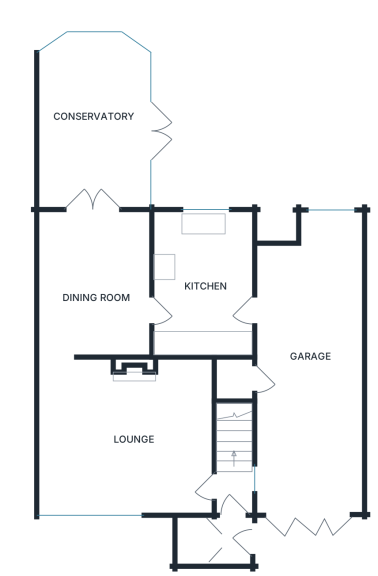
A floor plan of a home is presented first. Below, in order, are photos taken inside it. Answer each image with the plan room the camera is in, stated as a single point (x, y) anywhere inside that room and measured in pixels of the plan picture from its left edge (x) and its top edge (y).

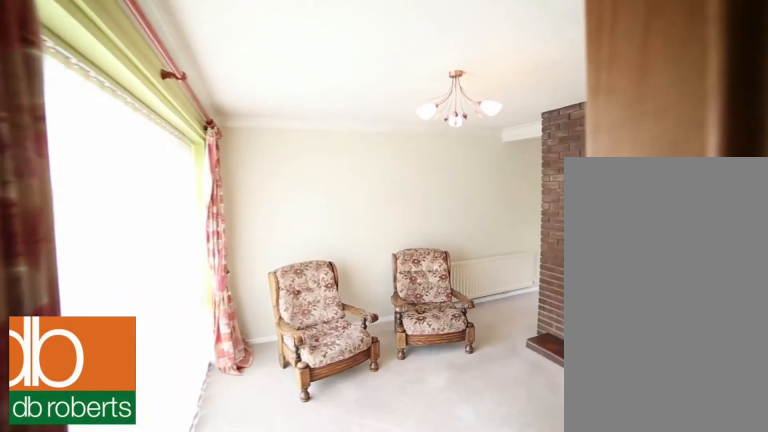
(125, 436)
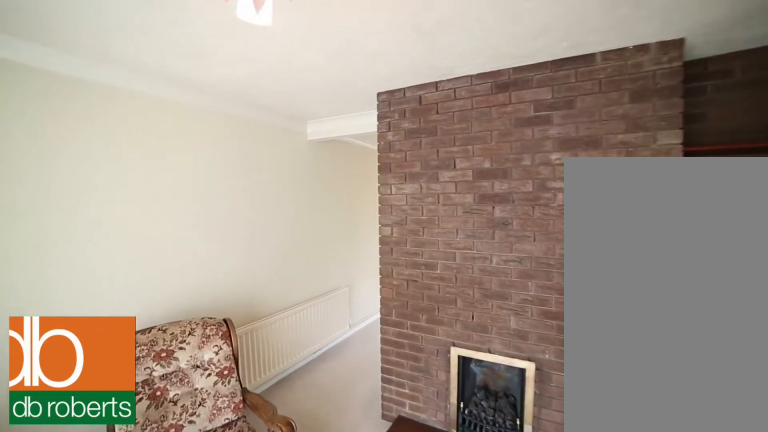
(125, 436)
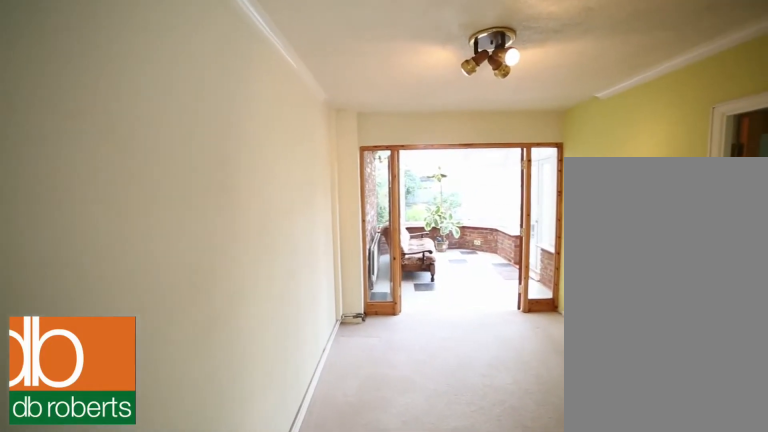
(95, 277)
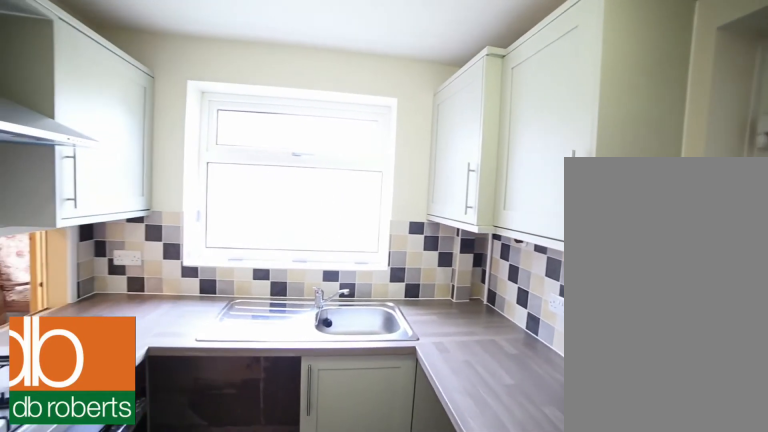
(234, 286)
